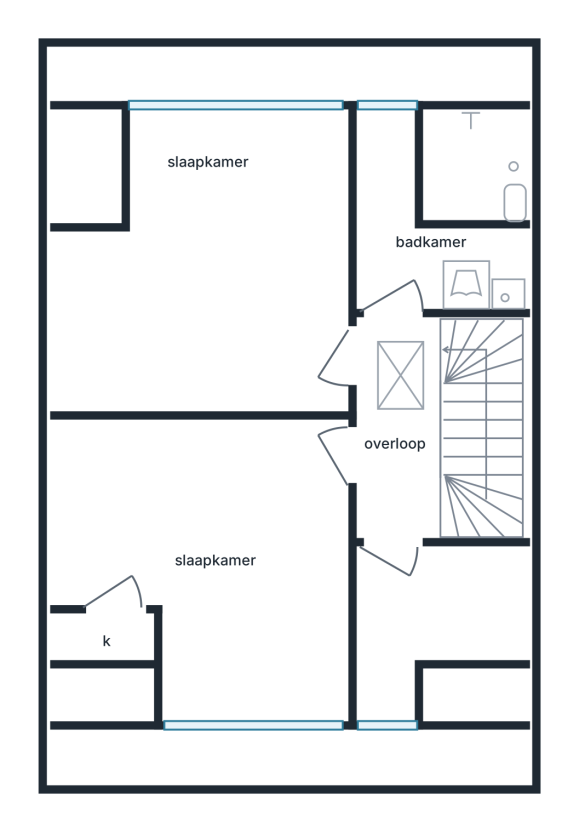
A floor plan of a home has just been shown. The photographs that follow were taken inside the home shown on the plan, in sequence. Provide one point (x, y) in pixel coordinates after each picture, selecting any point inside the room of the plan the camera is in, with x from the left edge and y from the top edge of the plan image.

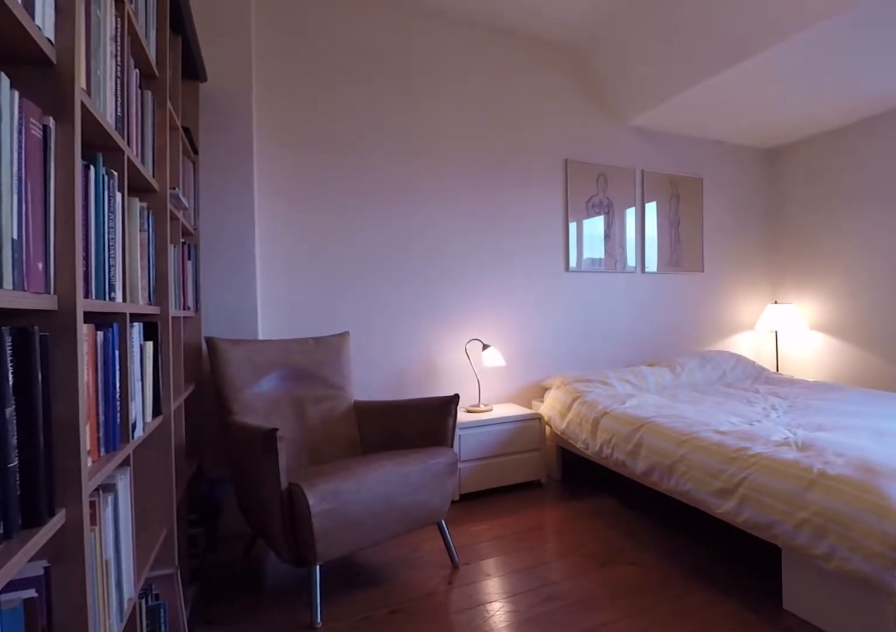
(204, 273)
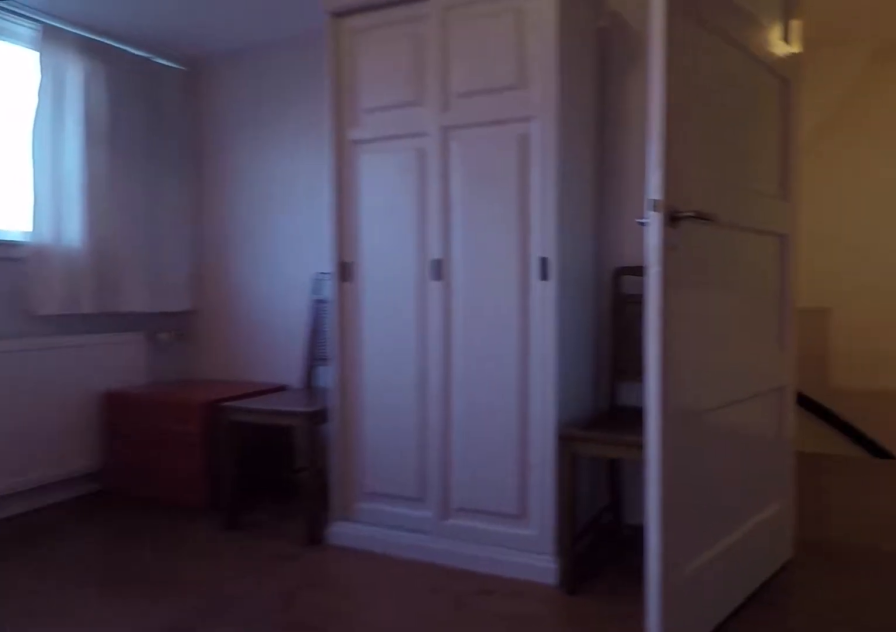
(204, 273)
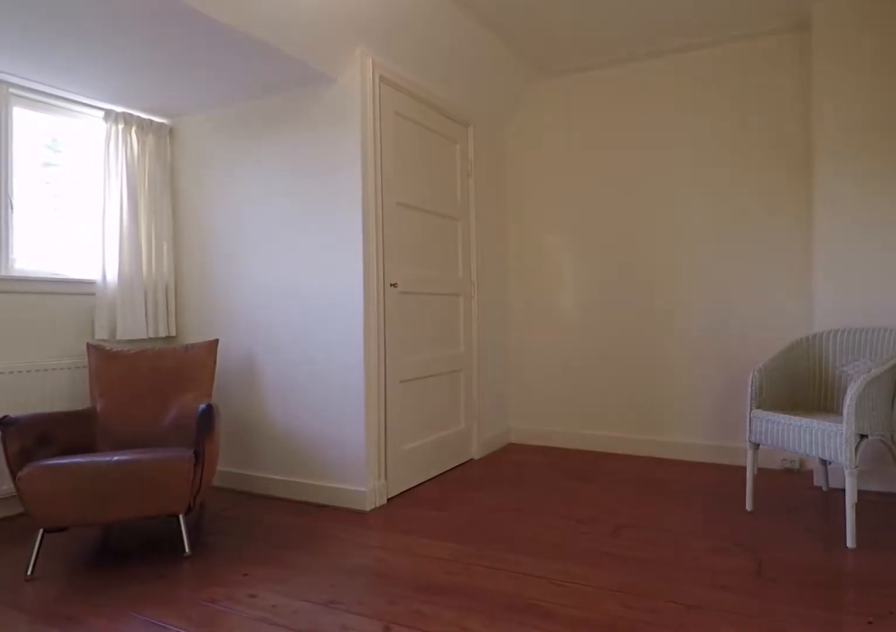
(223, 563)
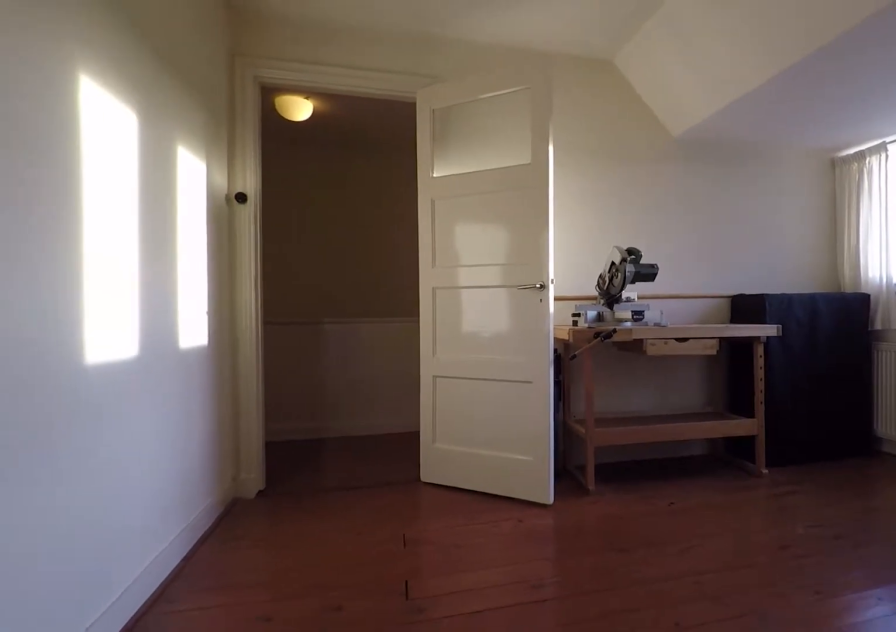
(223, 563)
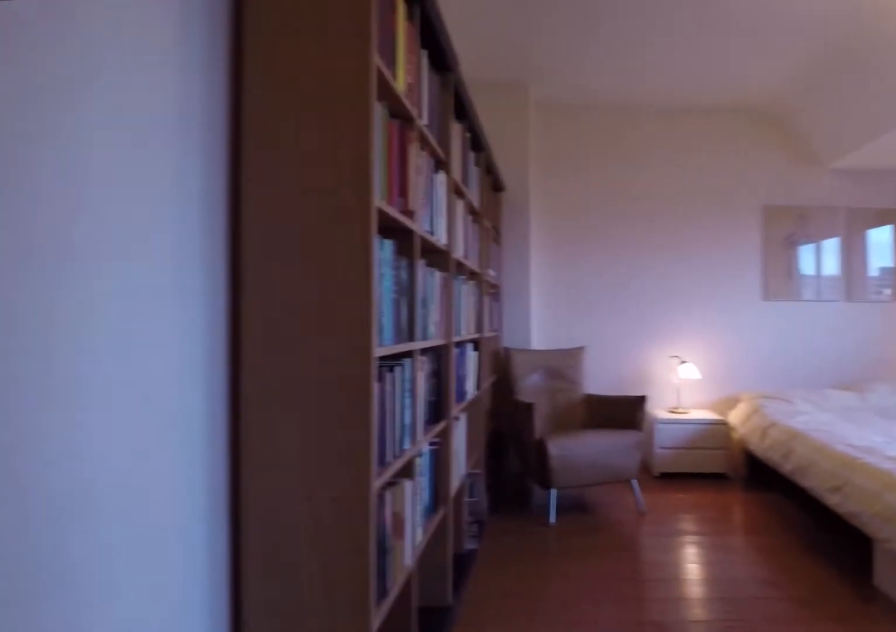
(203, 273)
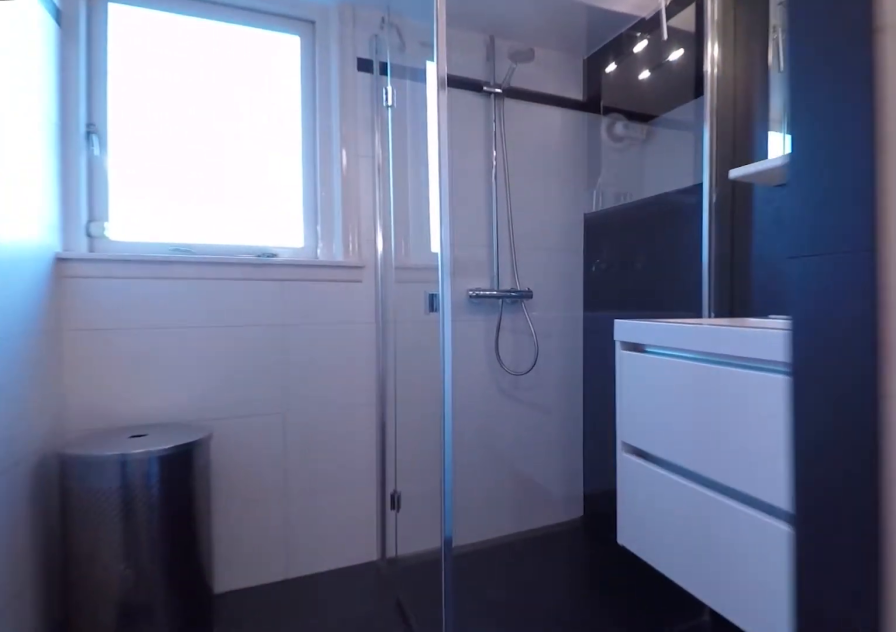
(422, 236)
